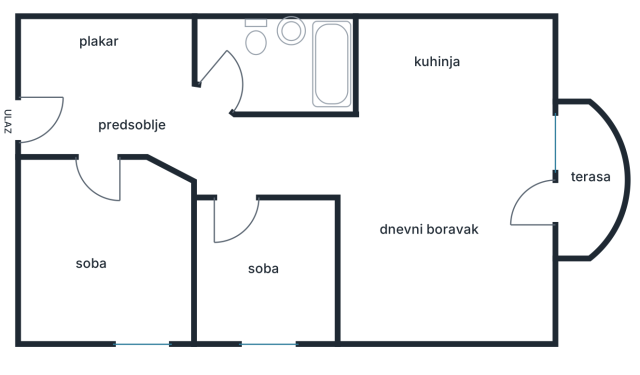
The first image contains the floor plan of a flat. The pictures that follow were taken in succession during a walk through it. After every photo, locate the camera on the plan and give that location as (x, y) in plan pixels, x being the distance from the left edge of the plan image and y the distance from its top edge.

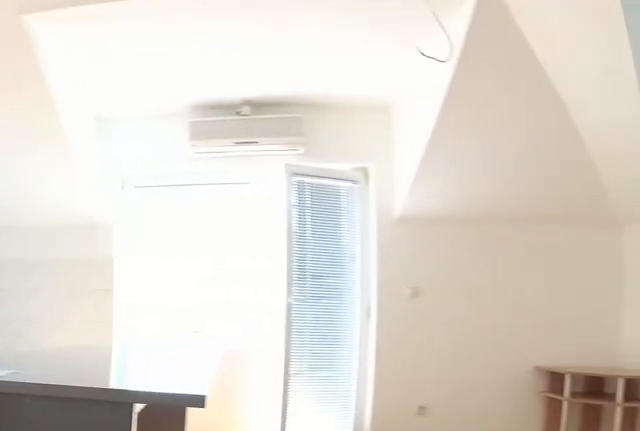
(247, 168)
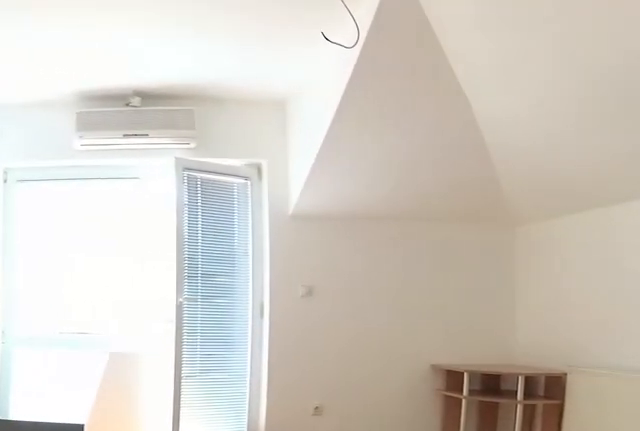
(263, 160)
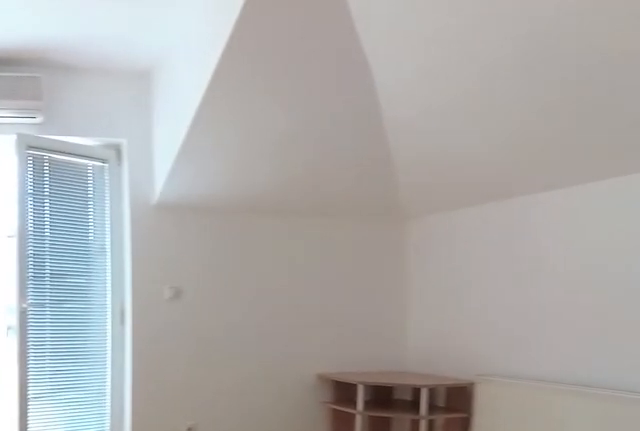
(336, 180)
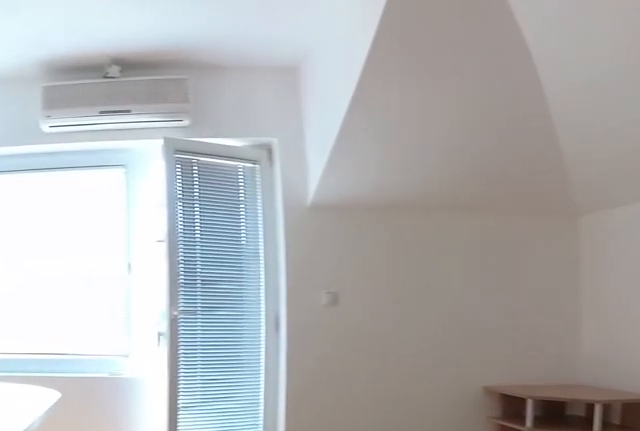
(336, 184)
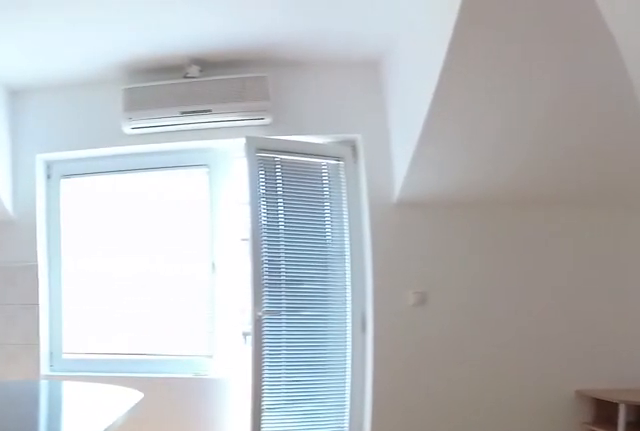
(337, 186)
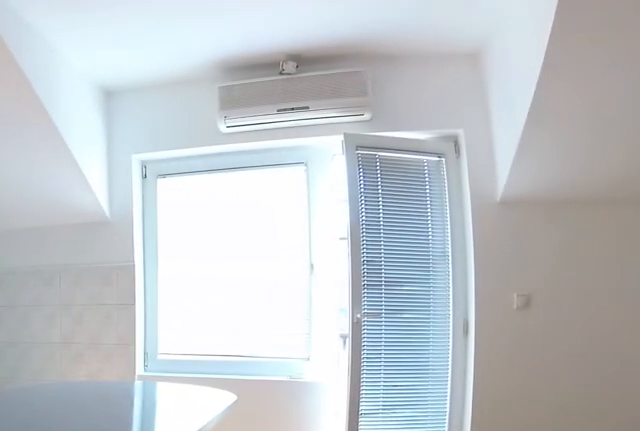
(338, 189)
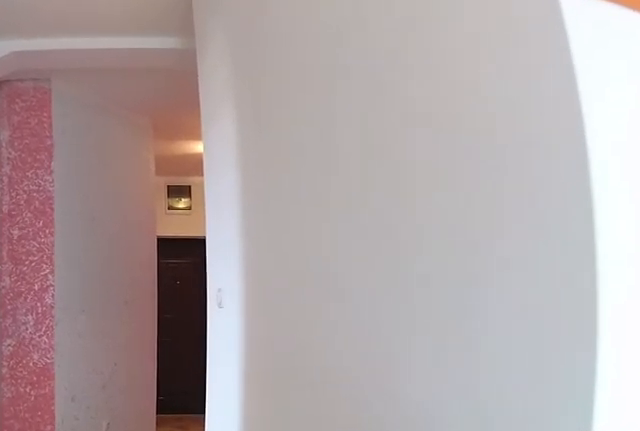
(414, 143)
